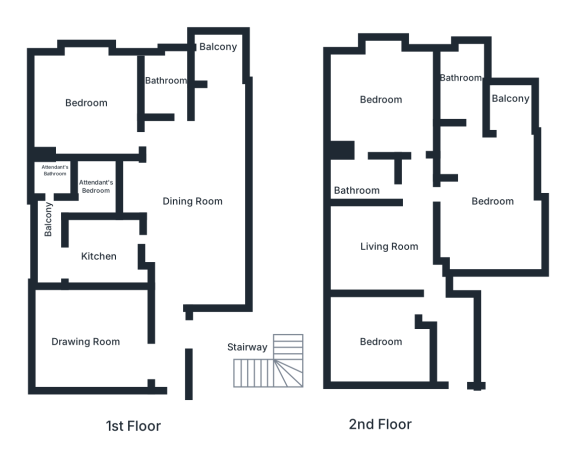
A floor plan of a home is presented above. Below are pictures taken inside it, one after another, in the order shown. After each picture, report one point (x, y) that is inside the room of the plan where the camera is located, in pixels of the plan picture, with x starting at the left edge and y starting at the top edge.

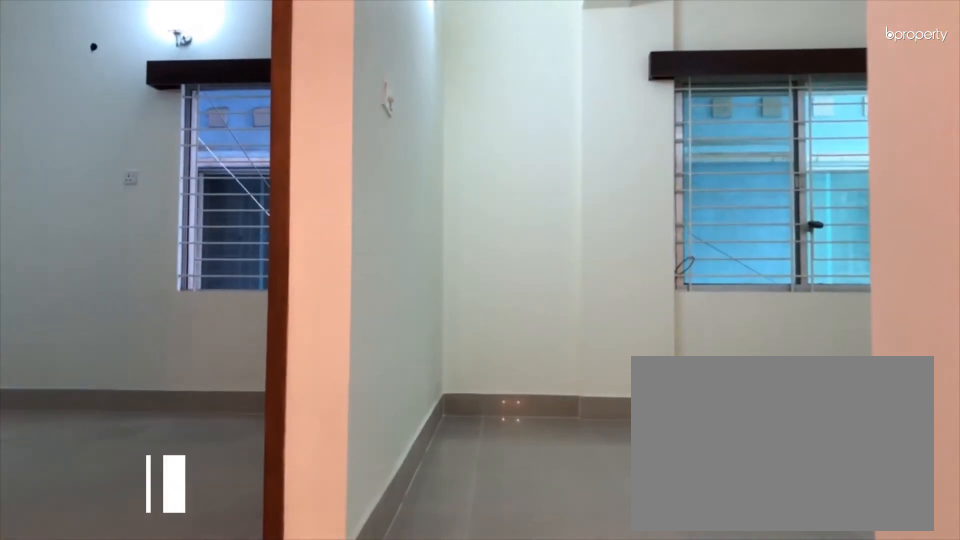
(462, 358)
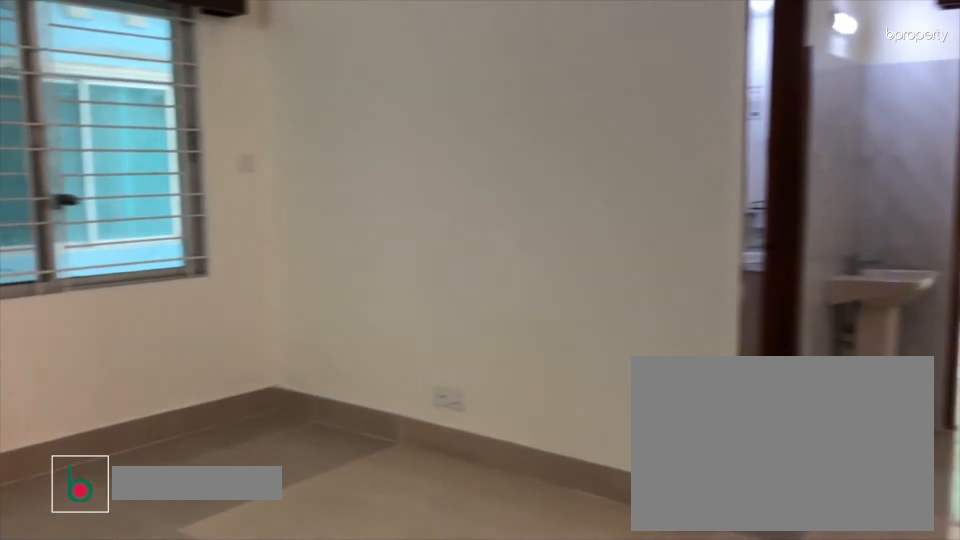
(381, 240)
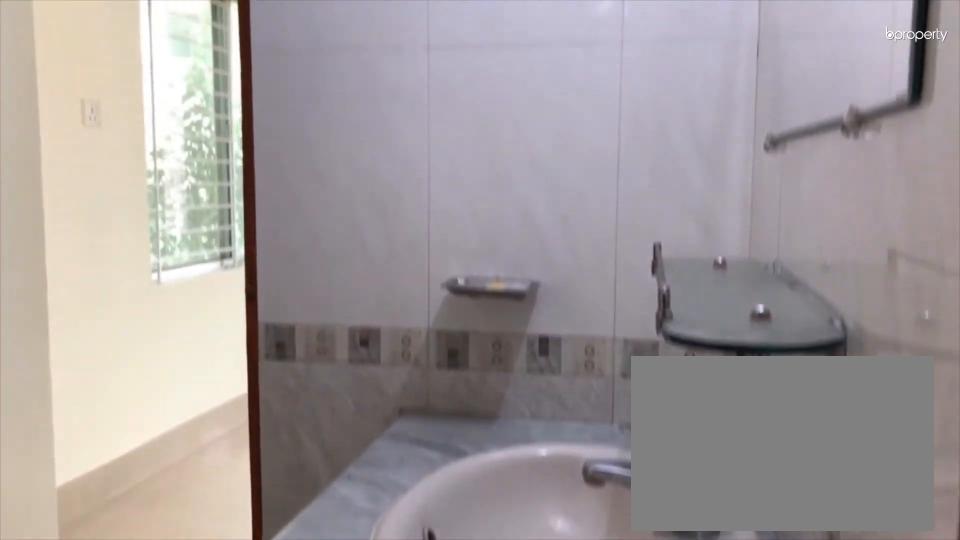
(369, 181)
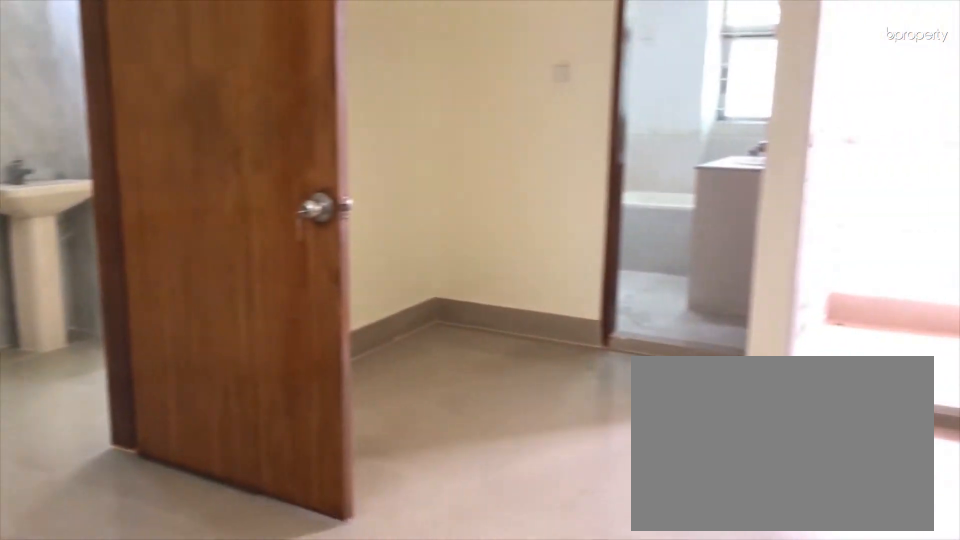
(491, 215)
